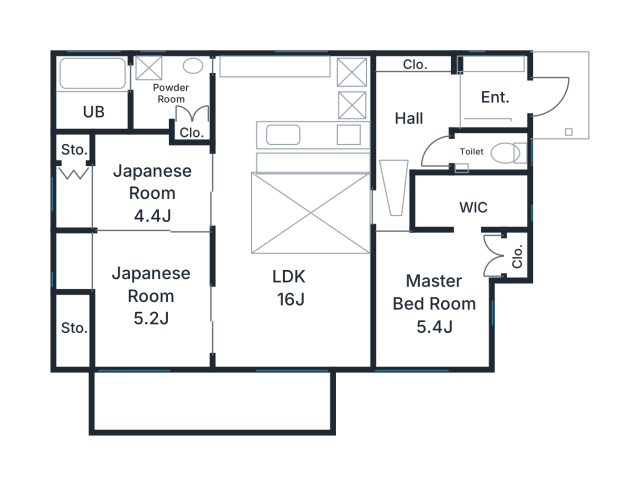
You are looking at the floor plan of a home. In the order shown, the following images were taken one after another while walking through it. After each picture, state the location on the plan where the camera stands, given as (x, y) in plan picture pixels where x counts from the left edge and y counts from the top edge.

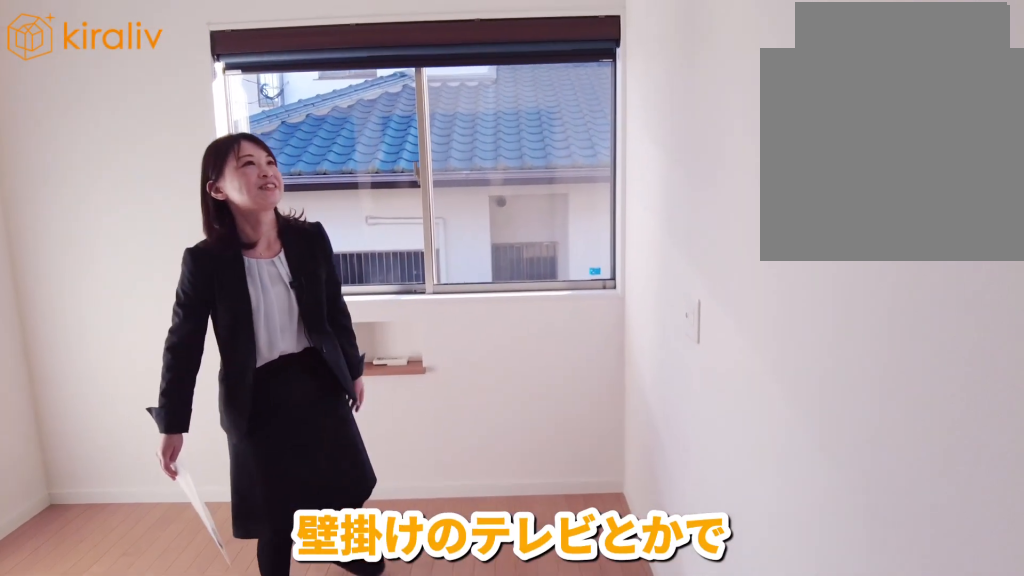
(463, 342)
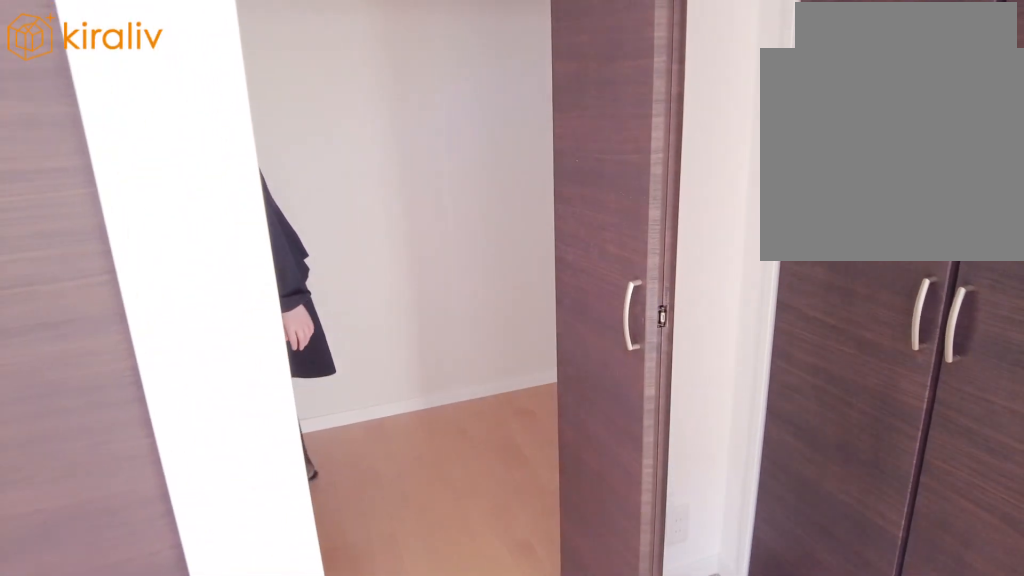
(456, 274)
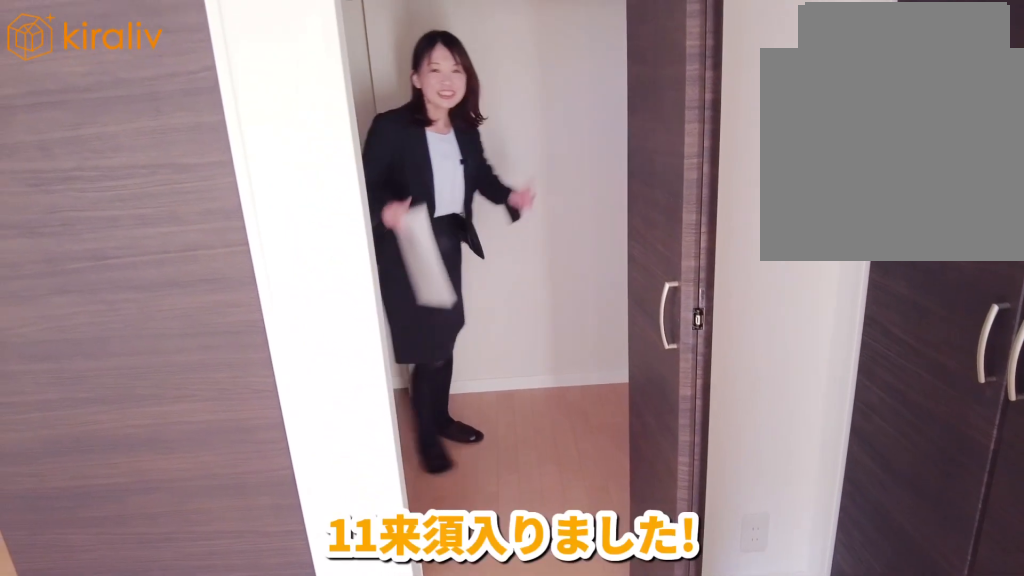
(455, 275)
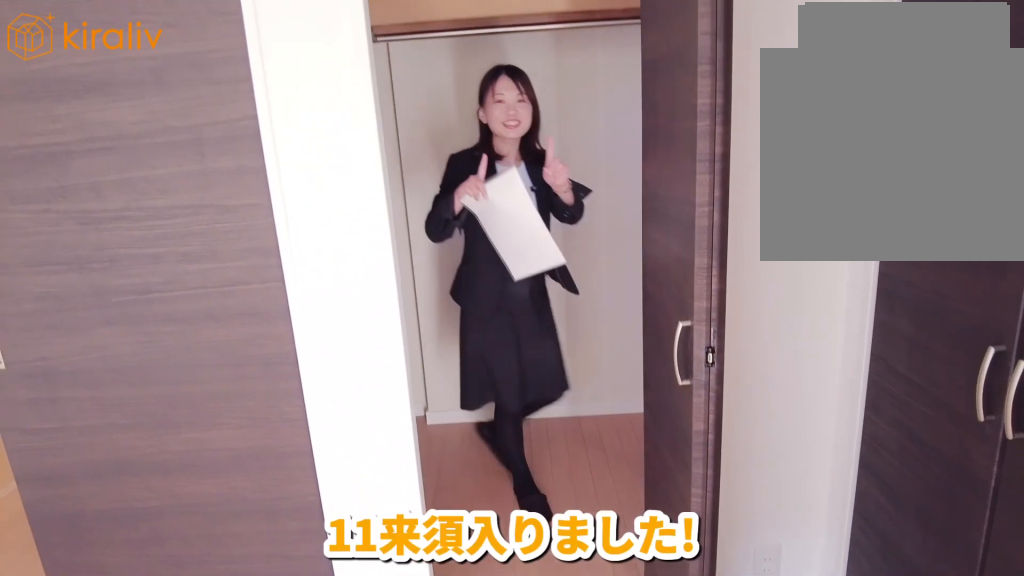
(454, 274)
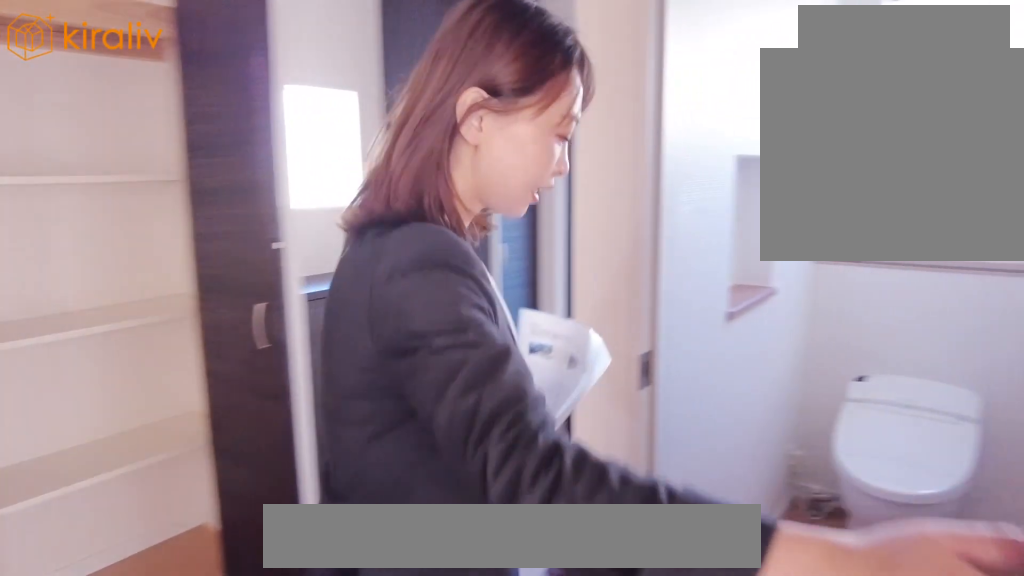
(462, 162)
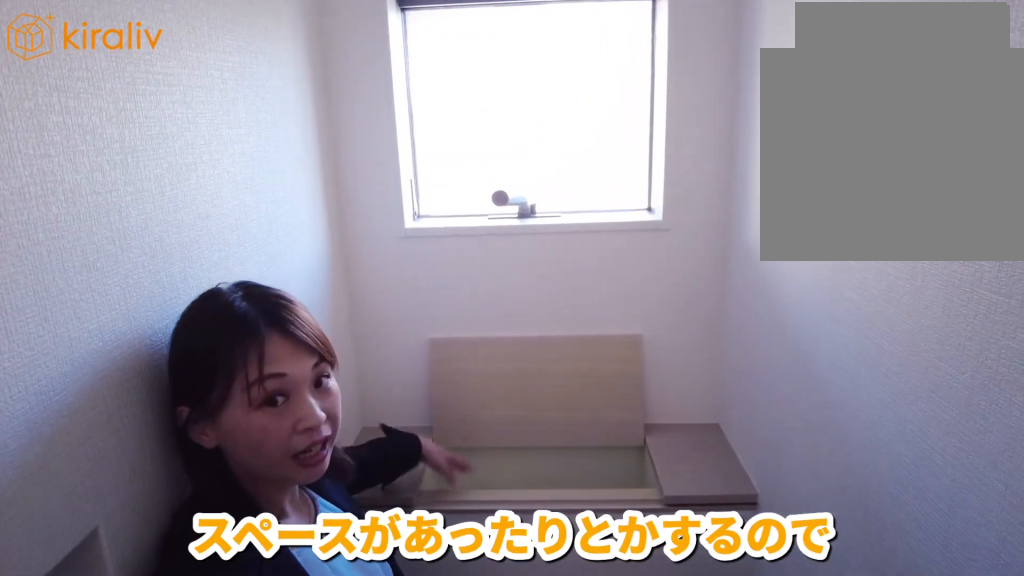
(453, 160)
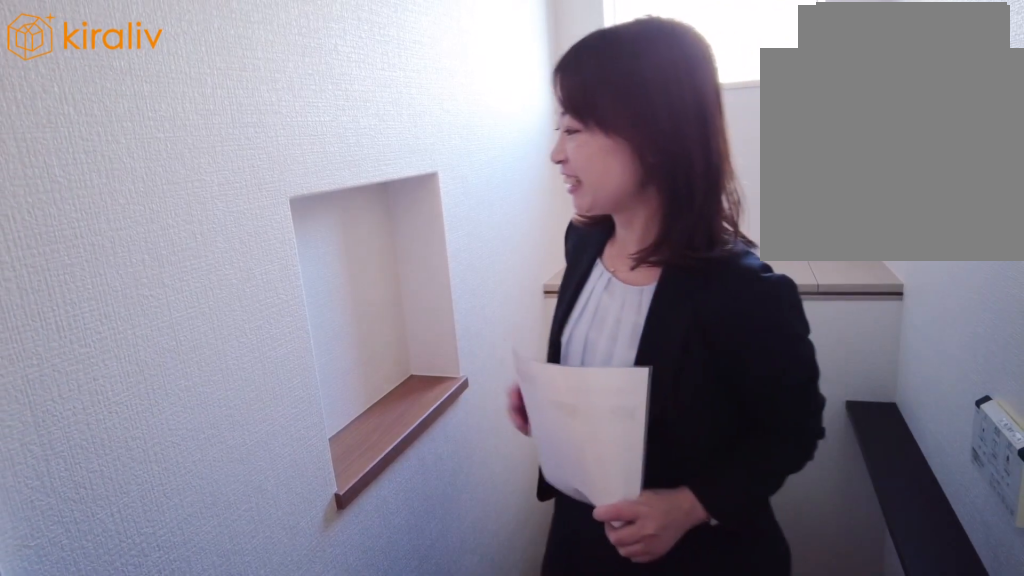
(434, 160)
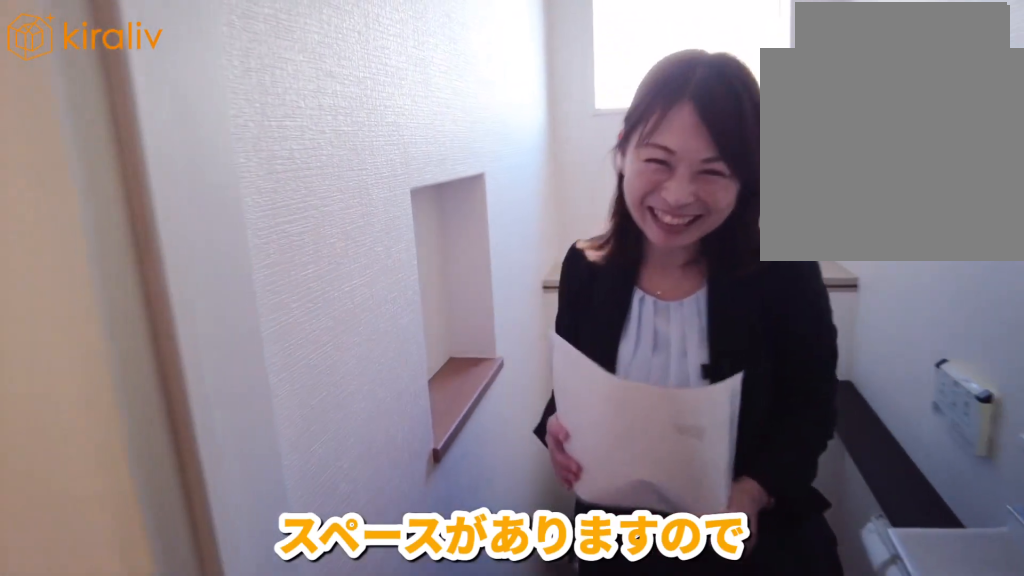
(431, 162)
